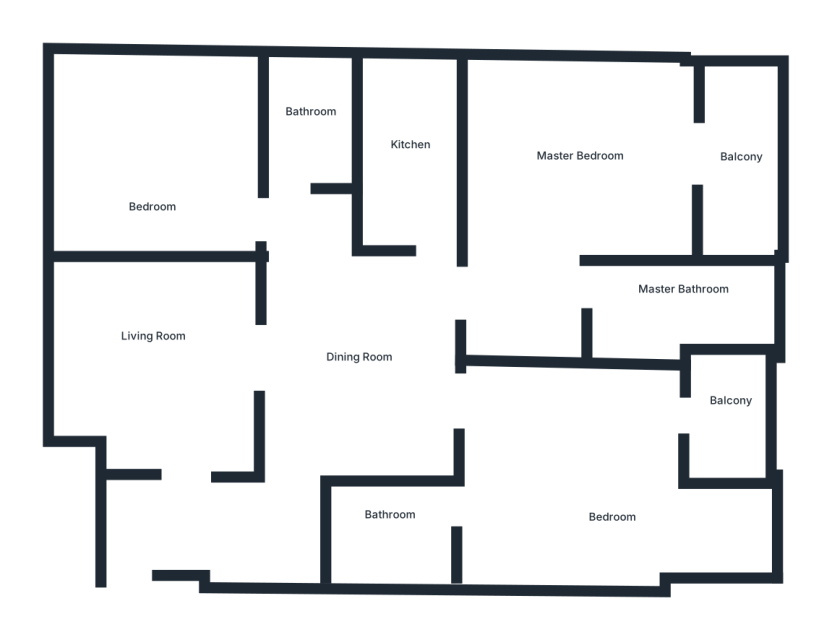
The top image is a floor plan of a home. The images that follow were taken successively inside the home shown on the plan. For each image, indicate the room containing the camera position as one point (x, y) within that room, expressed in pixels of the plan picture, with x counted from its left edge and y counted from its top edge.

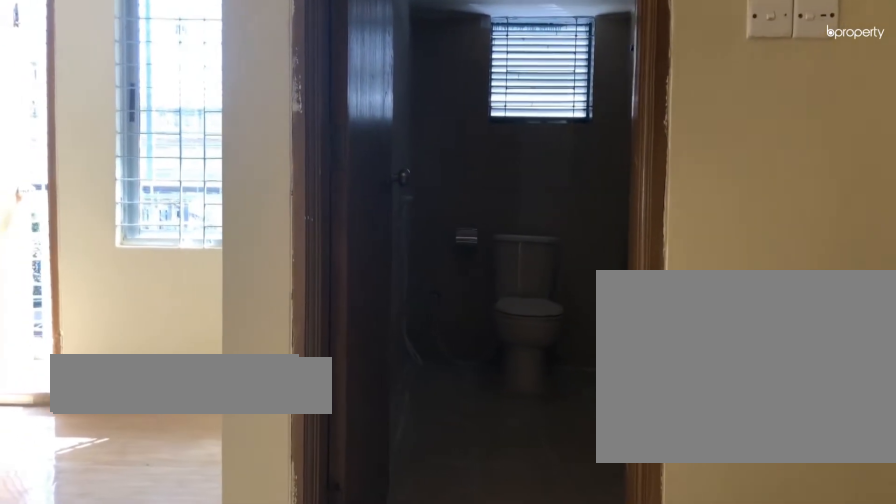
(516, 295)
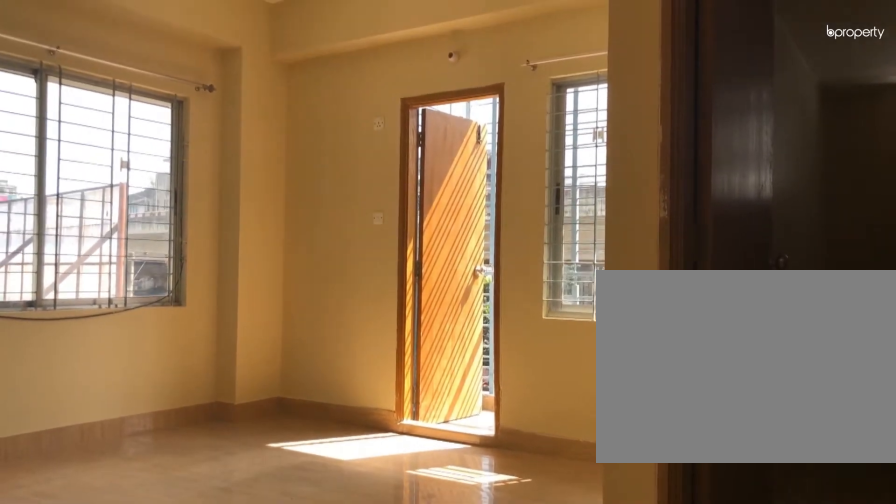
(557, 174)
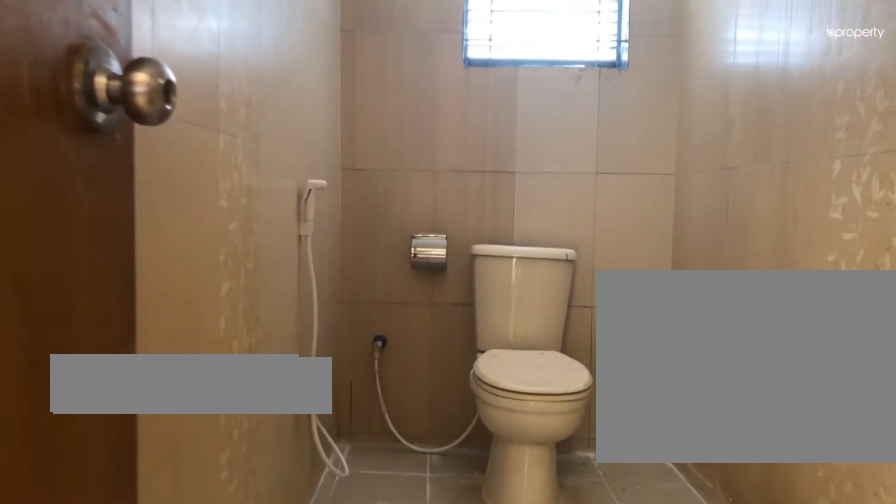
(664, 301)
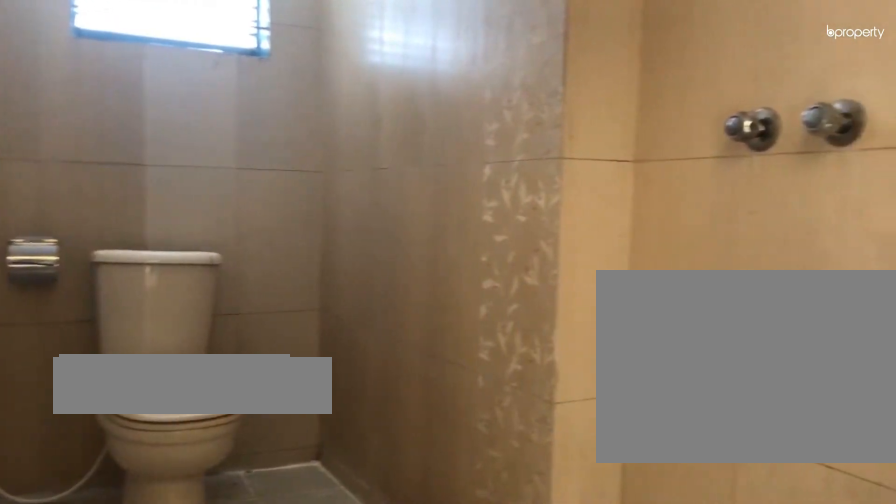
(664, 301)
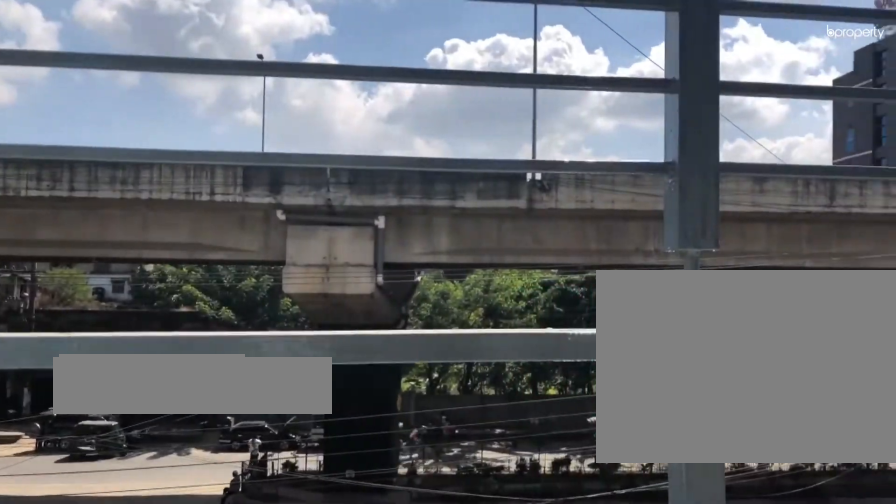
(755, 162)
